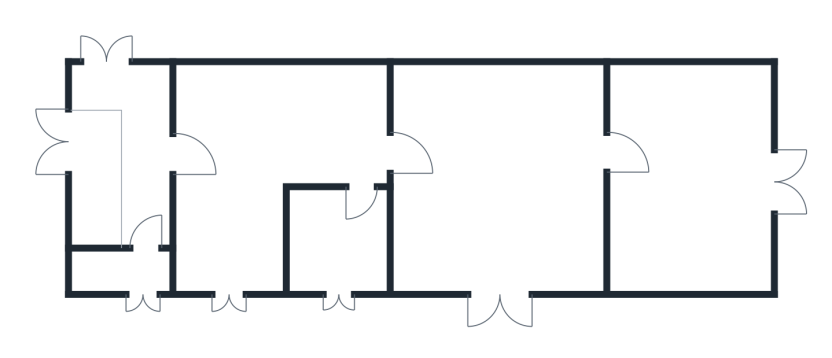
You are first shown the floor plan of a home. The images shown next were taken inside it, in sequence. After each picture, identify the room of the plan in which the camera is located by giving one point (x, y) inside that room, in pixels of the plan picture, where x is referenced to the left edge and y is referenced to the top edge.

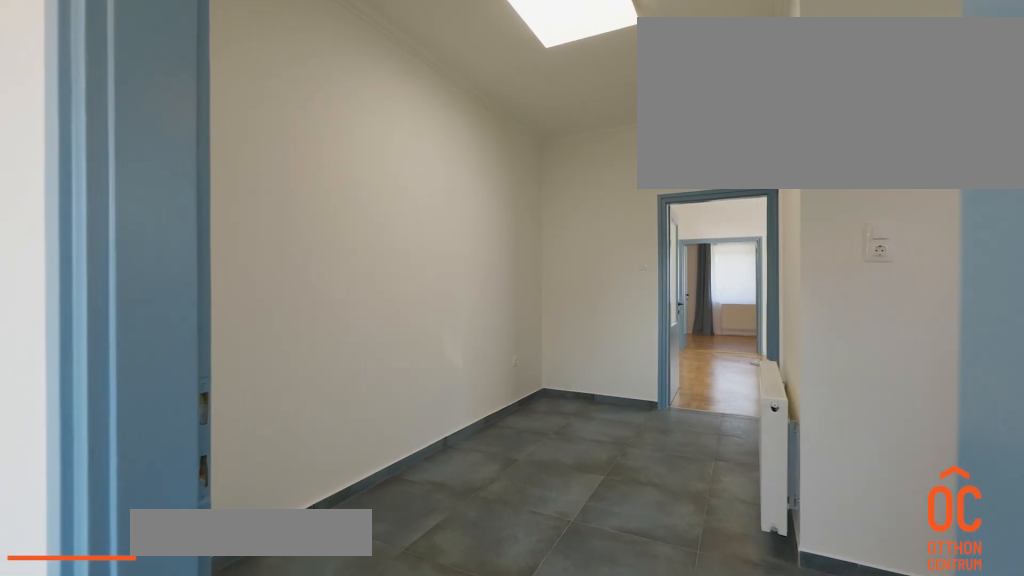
(280, 127)
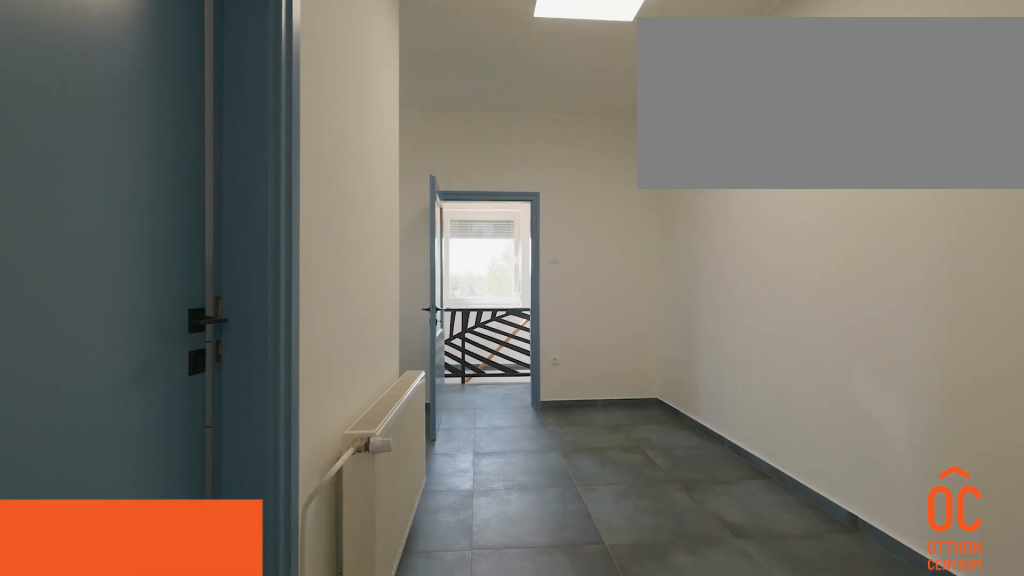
(280, 127)
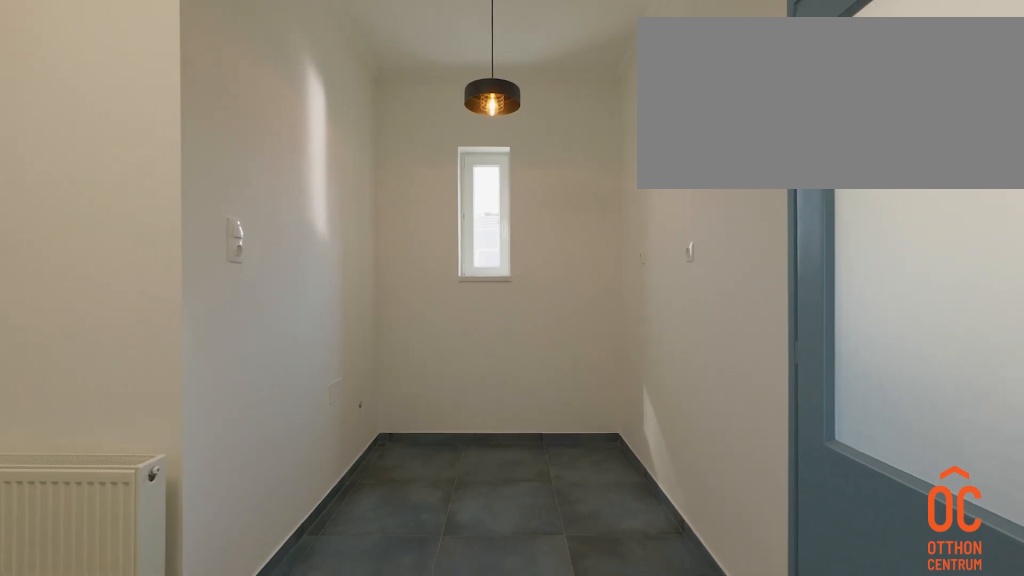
(280, 127)
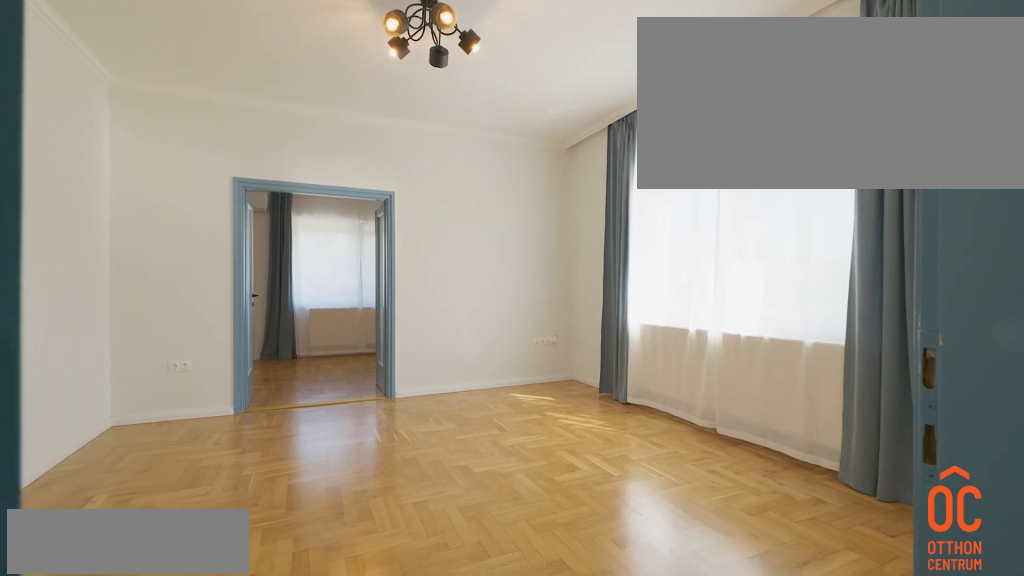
(497, 179)
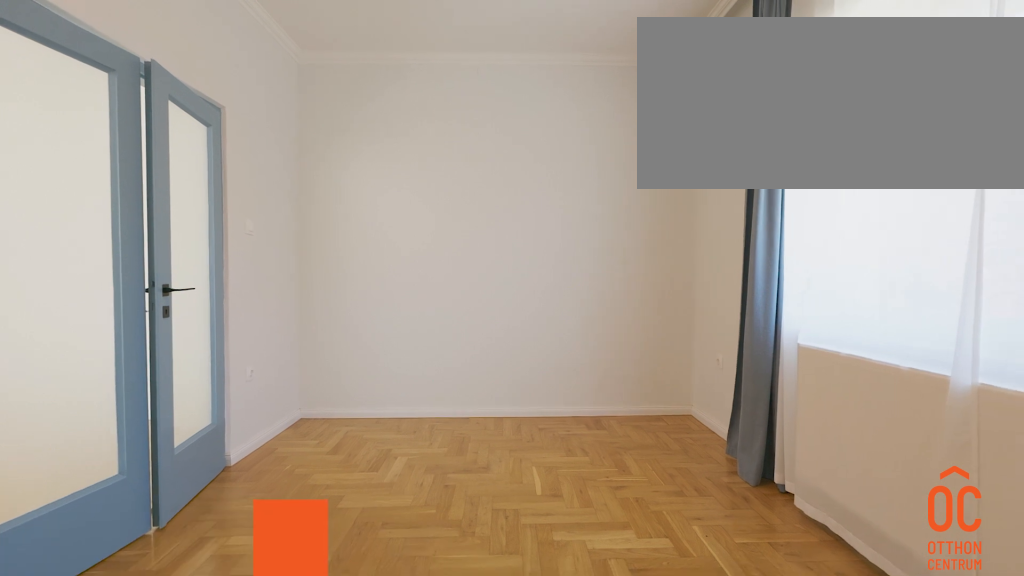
(688, 227)
